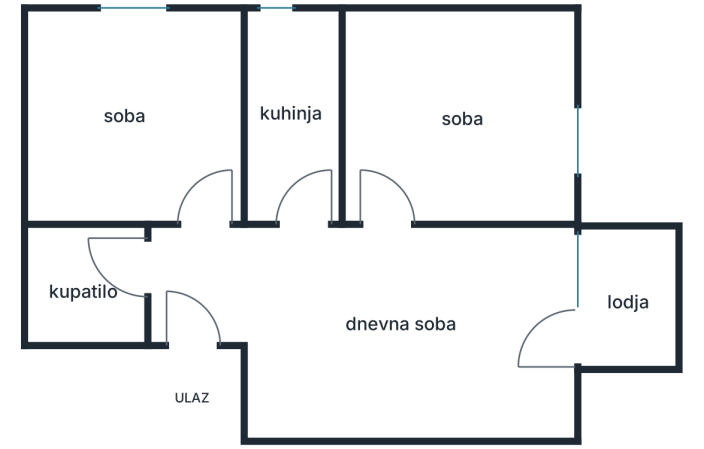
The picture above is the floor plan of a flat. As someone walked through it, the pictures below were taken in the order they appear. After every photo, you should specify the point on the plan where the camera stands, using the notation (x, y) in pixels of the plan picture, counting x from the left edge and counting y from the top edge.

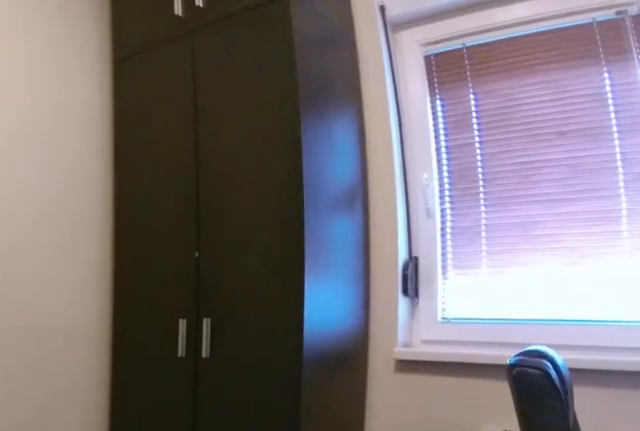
(400, 174)
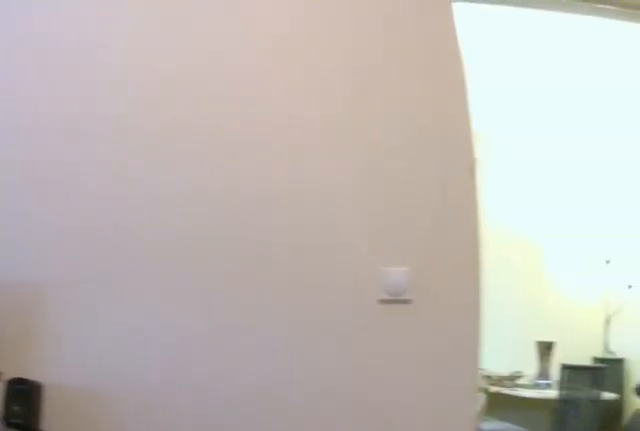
(457, 91)
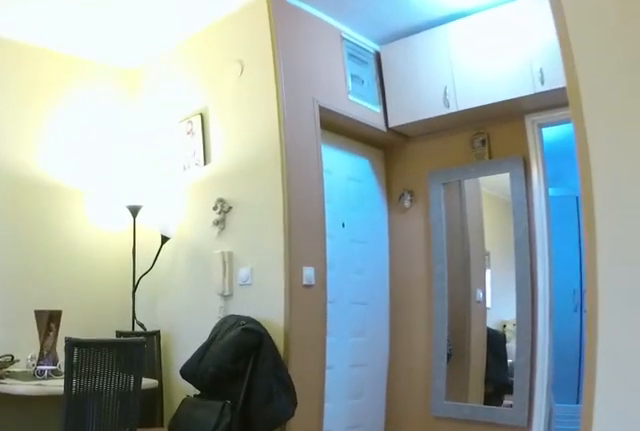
(389, 190)
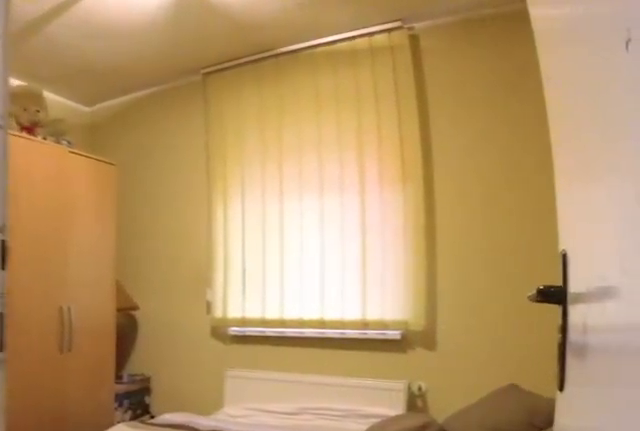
(217, 256)
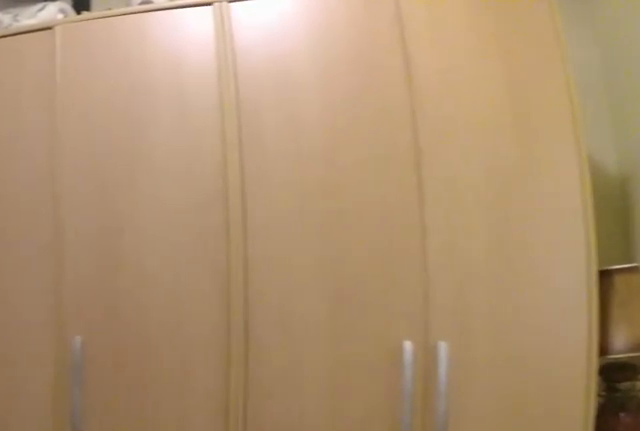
(216, 135)
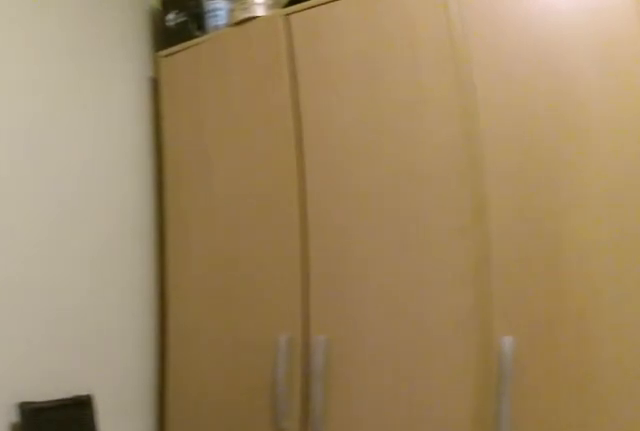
(213, 130)
